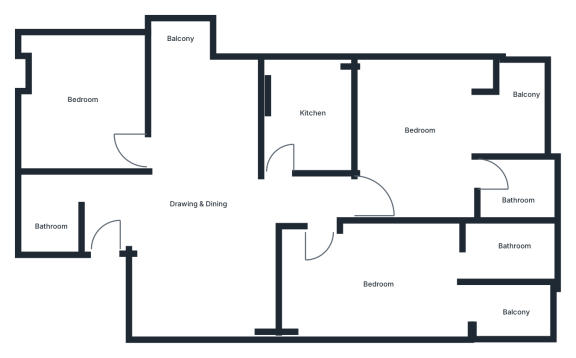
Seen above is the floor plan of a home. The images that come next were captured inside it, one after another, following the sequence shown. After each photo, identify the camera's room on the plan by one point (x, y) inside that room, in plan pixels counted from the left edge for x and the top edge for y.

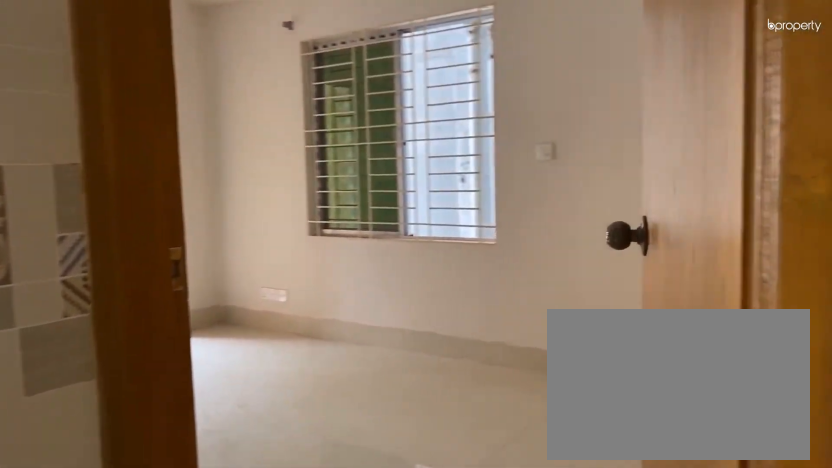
(318, 251)
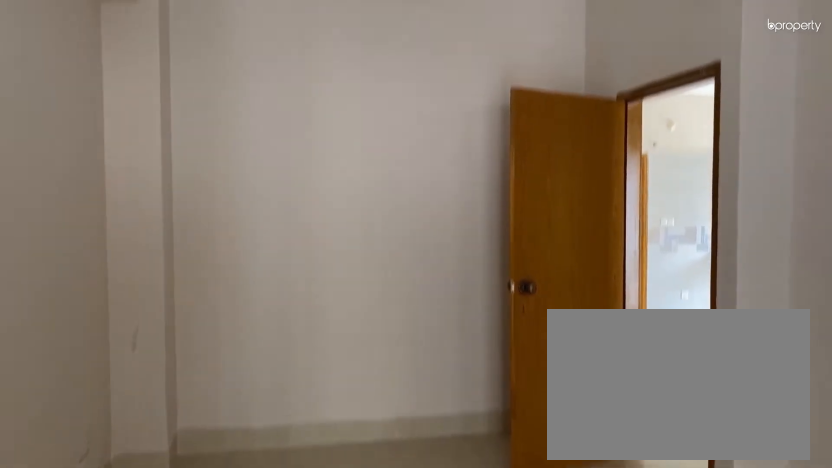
(403, 281)
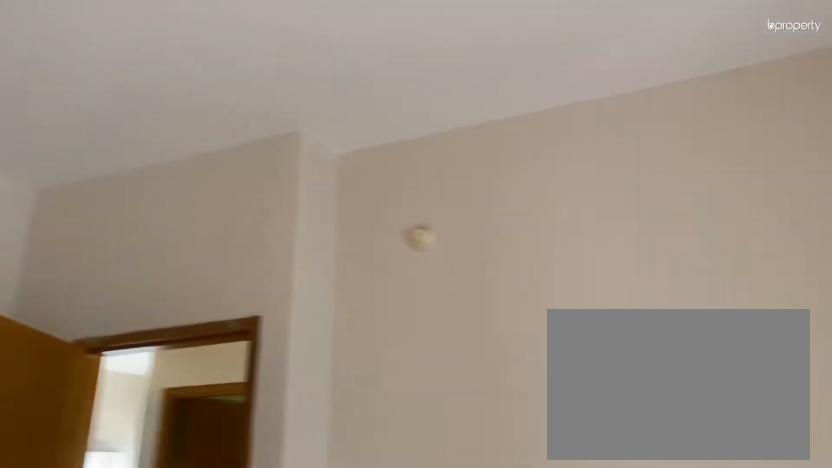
(403, 281)
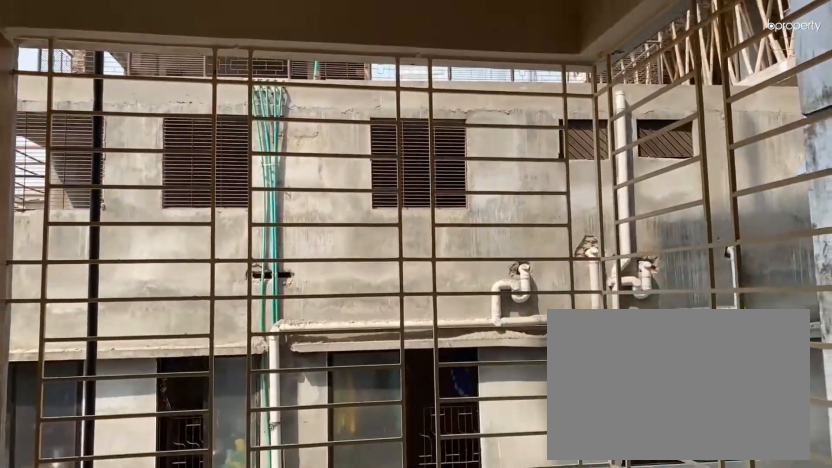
(510, 308)
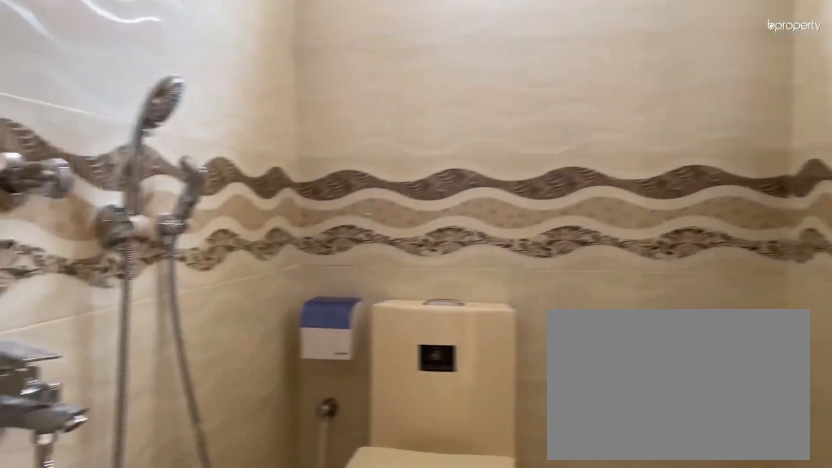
(501, 253)
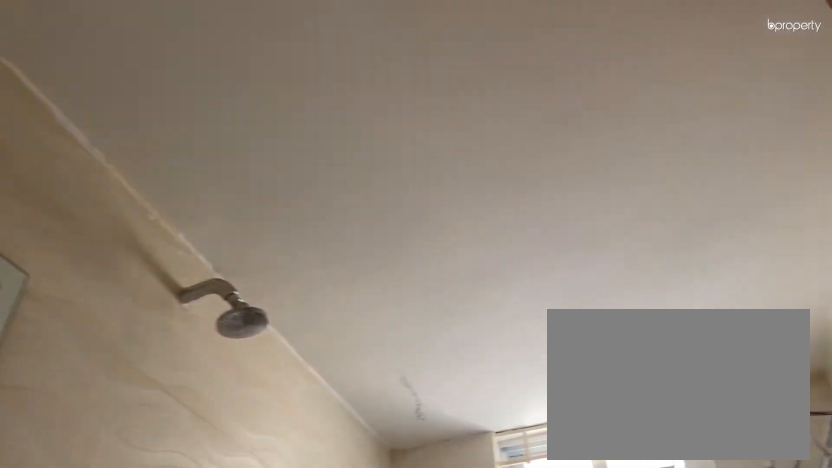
(501, 253)
